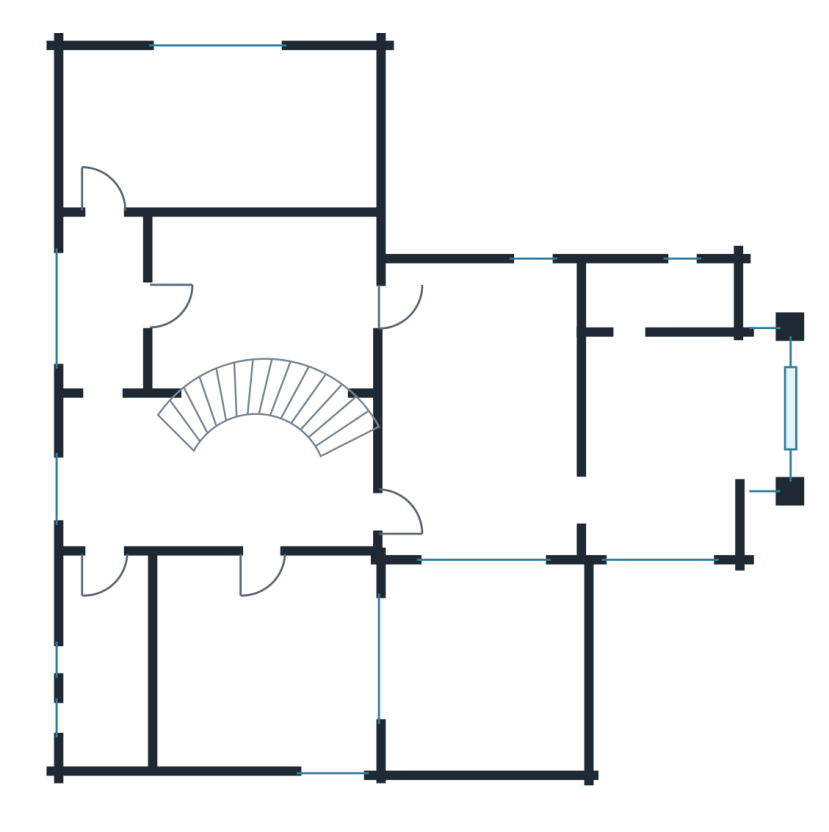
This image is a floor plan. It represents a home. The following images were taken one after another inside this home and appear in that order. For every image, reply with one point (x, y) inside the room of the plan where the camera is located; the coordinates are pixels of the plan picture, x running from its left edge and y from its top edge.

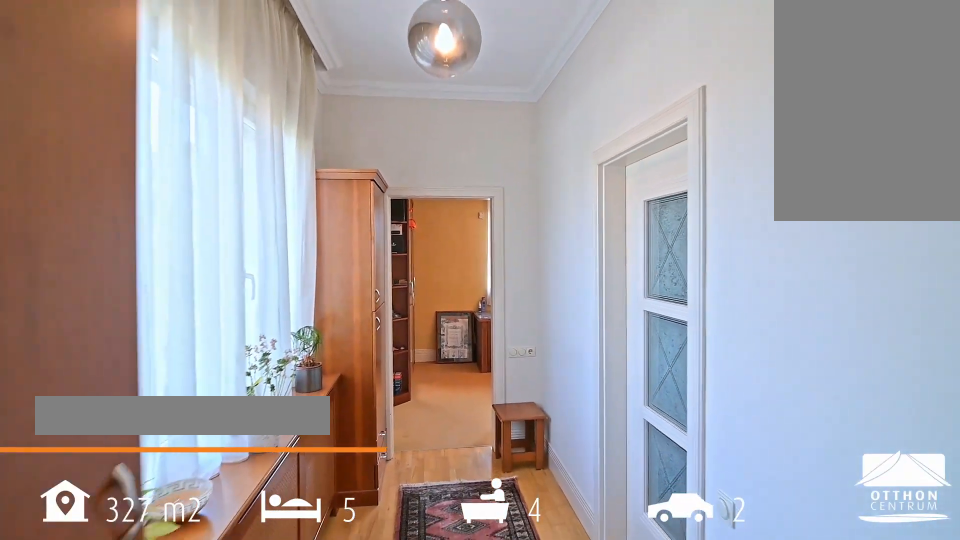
(103, 303)
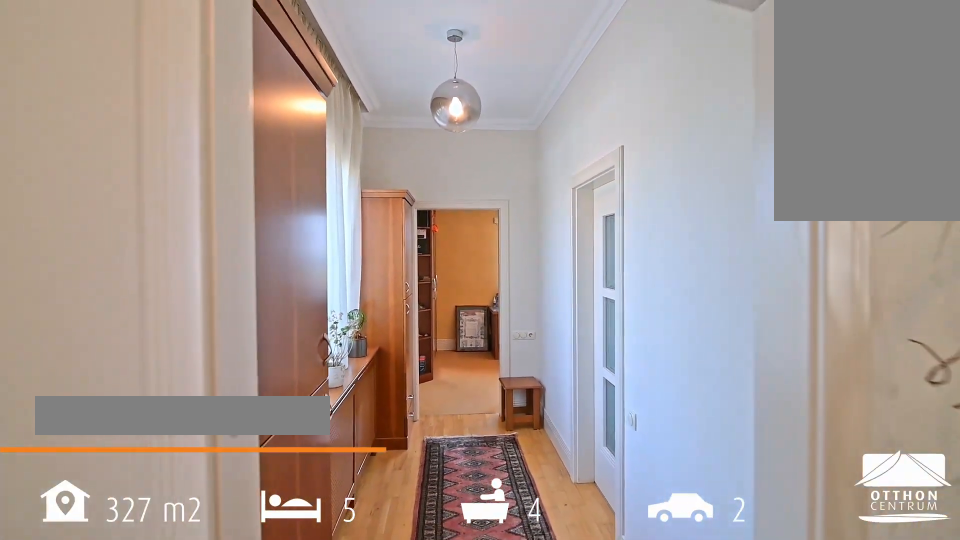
(117, 475)
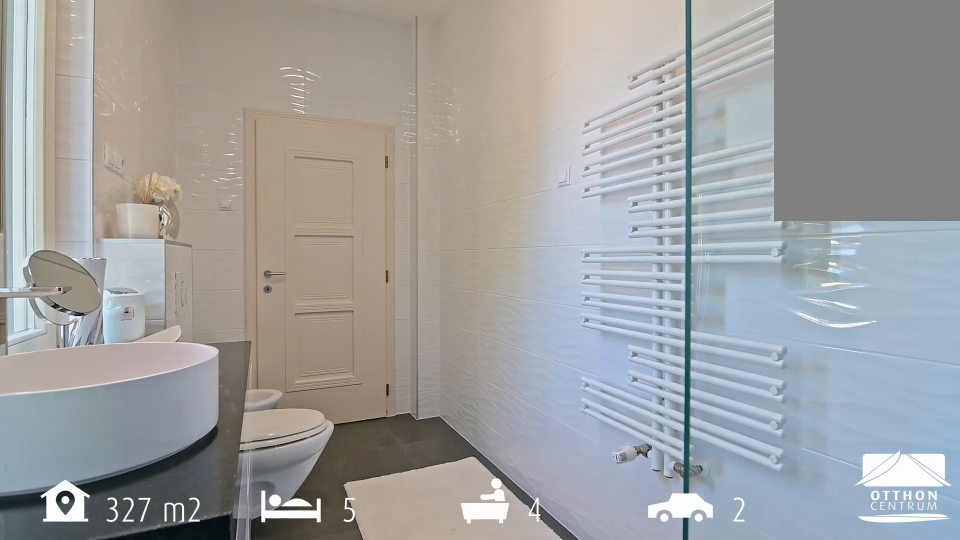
(110, 668)
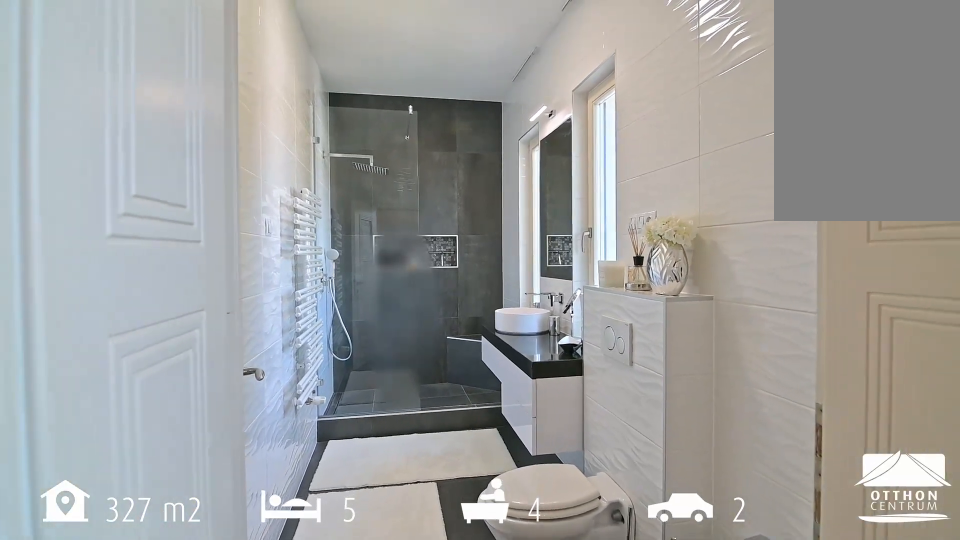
(110, 668)
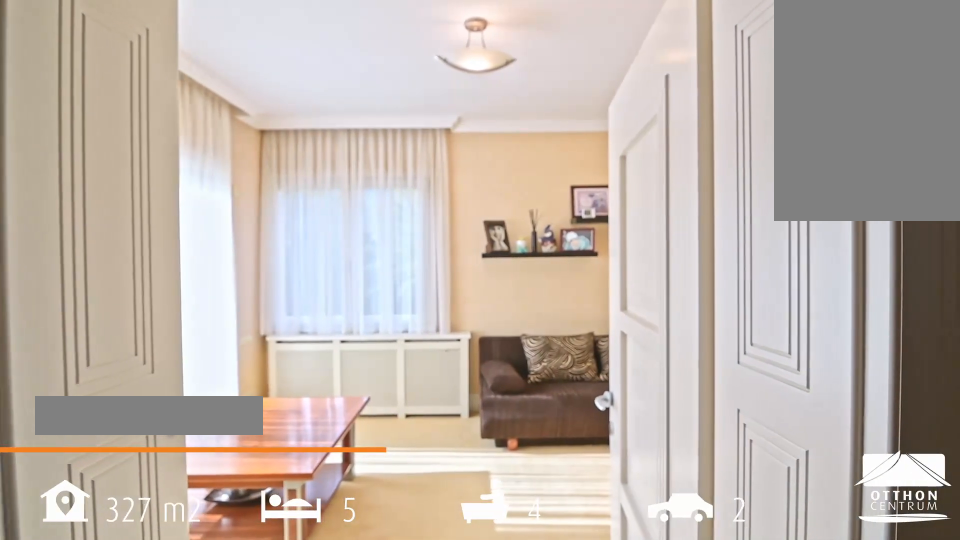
(261, 668)
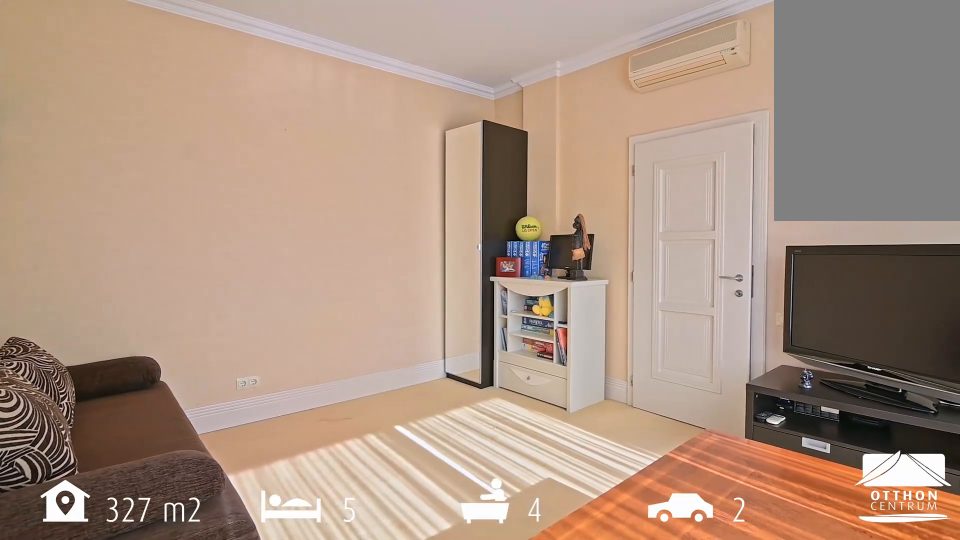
(261, 668)
